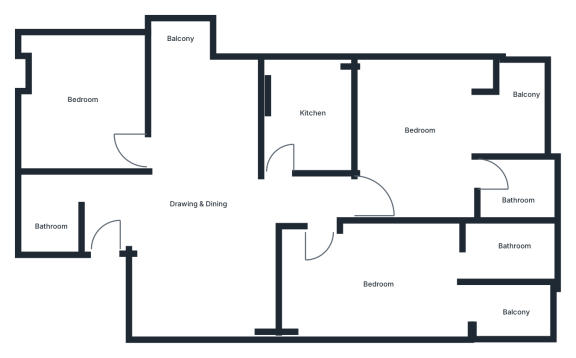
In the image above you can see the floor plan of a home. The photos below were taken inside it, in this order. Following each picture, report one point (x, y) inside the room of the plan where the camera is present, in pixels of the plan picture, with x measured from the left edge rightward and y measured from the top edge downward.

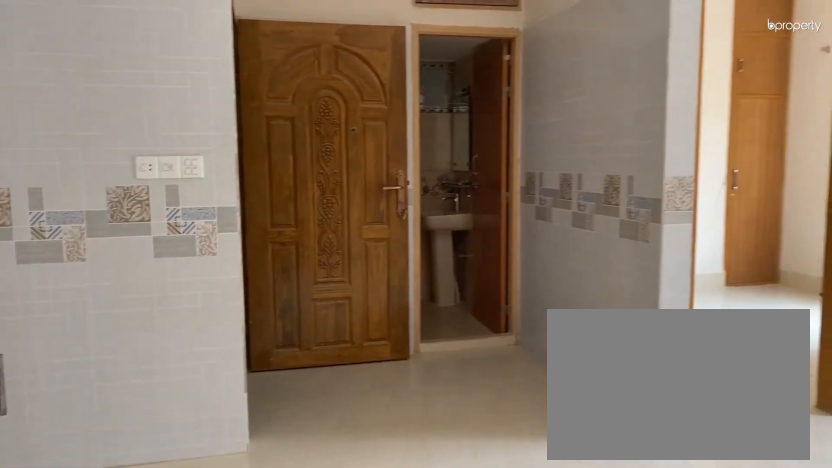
(196, 214)
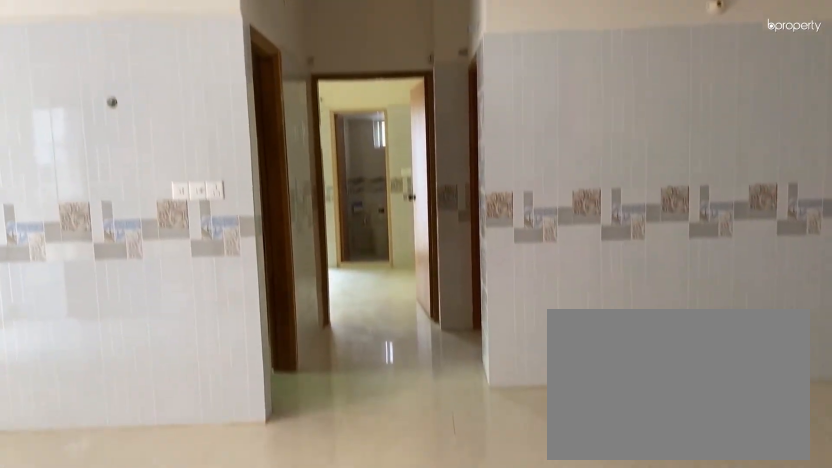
(195, 208)
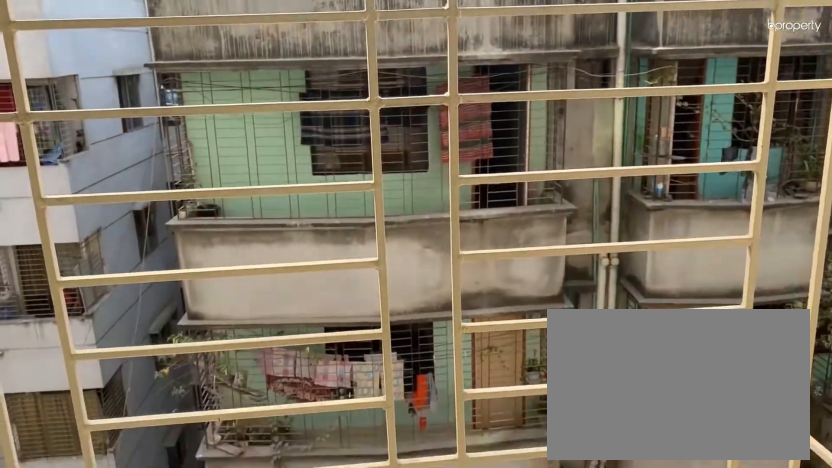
(179, 41)
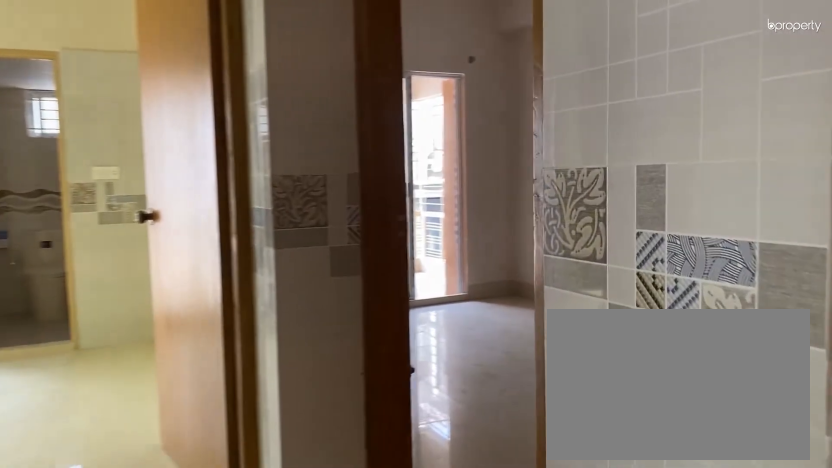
(221, 194)
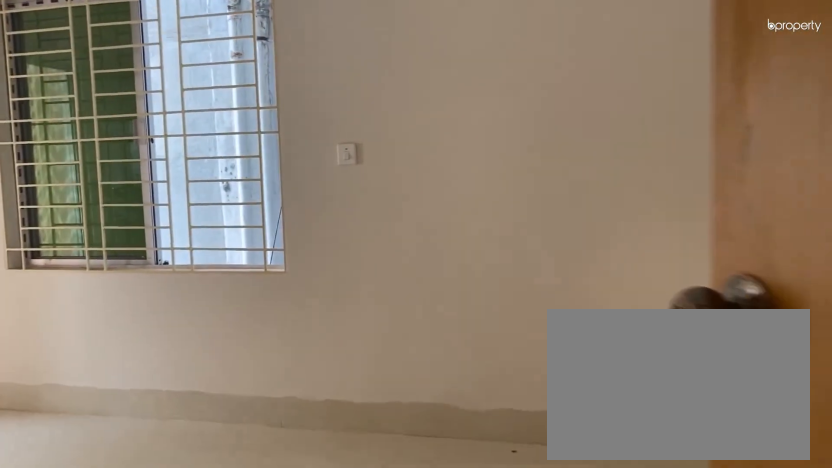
(318, 251)
